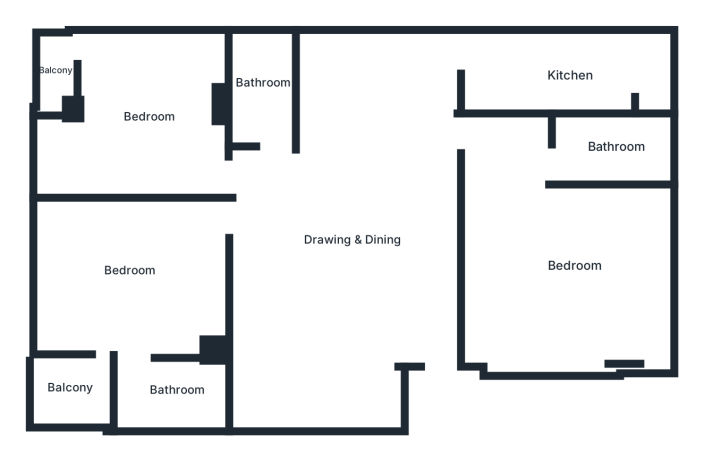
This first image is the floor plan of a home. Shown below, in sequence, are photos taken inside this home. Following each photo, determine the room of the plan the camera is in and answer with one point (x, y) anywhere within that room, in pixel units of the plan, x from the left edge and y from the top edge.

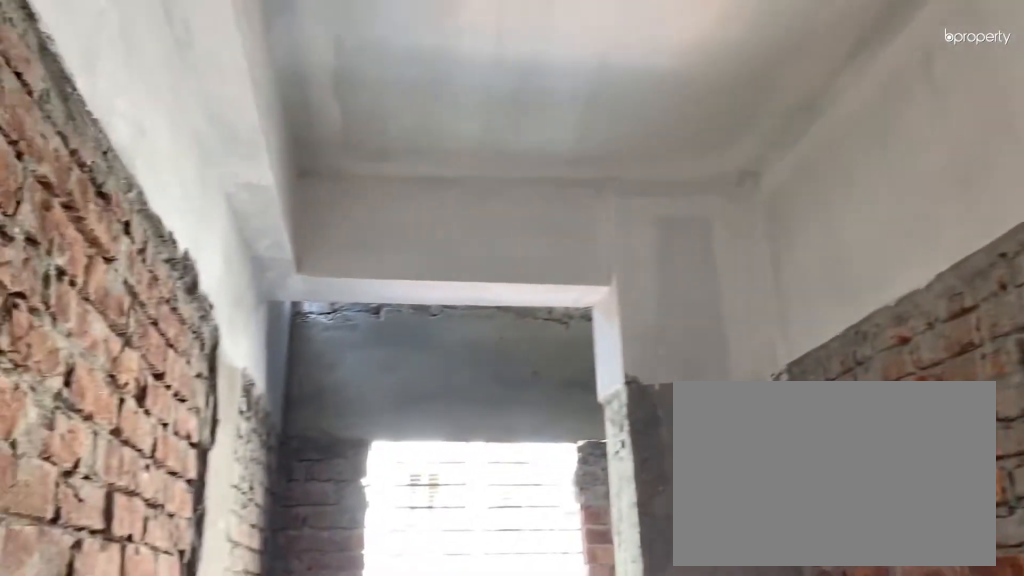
(564, 76)
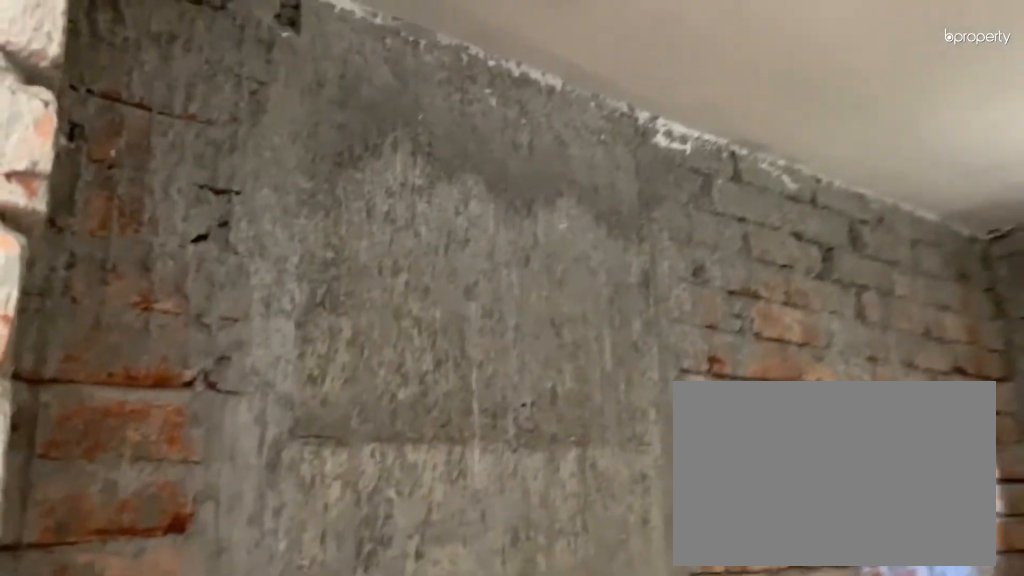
(261, 76)
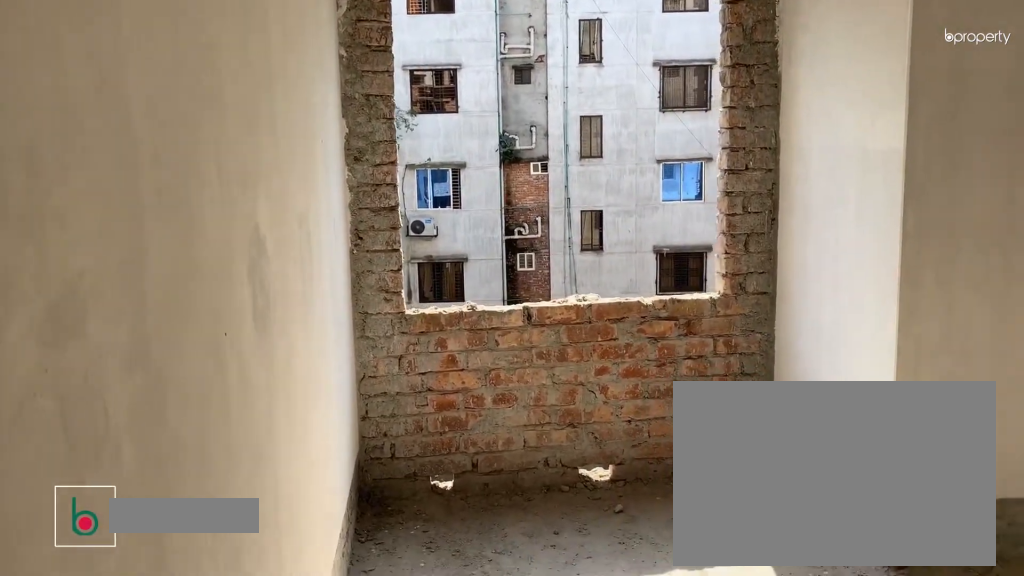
(150, 114)
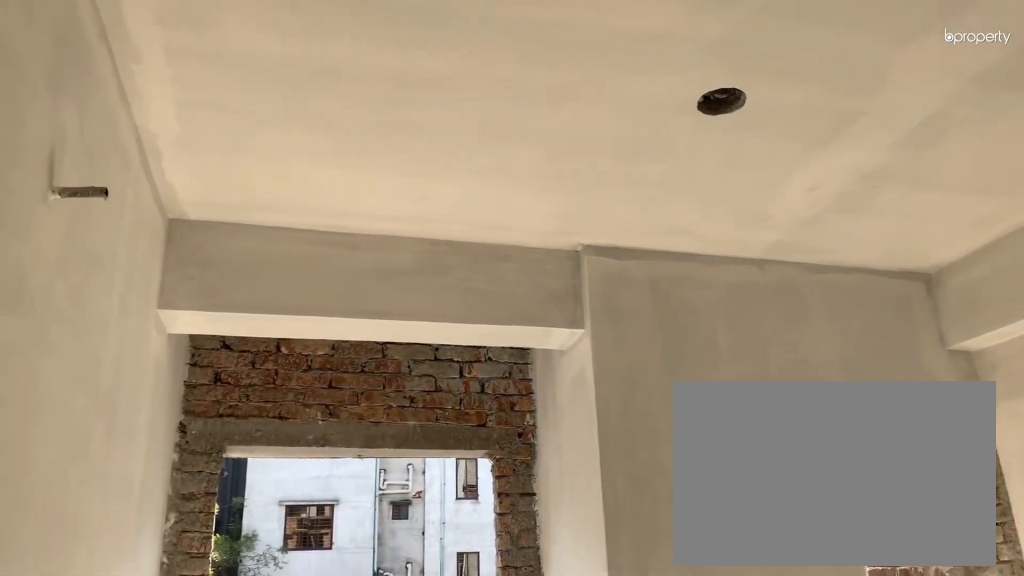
(150, 114)
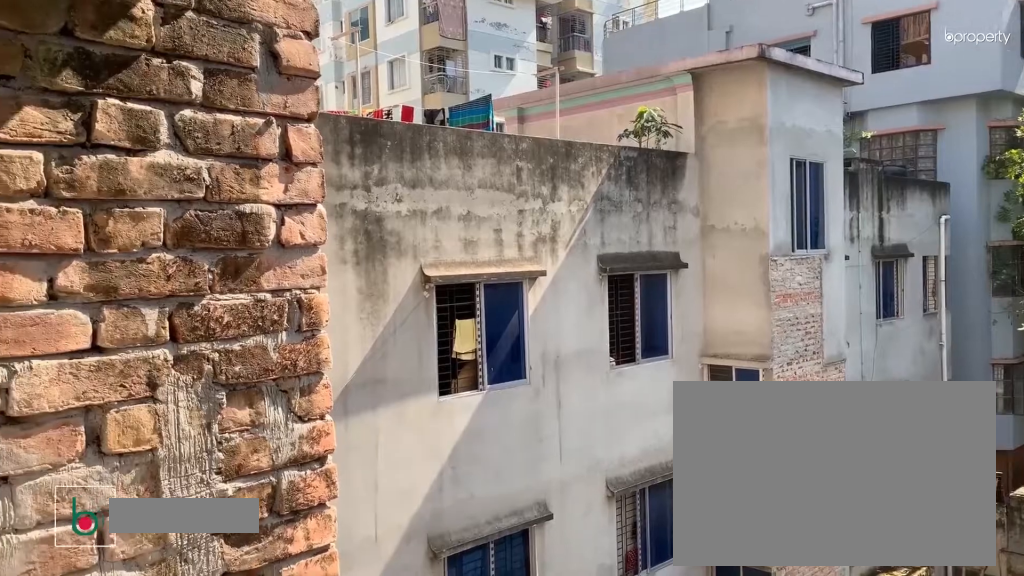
(54, 70)
